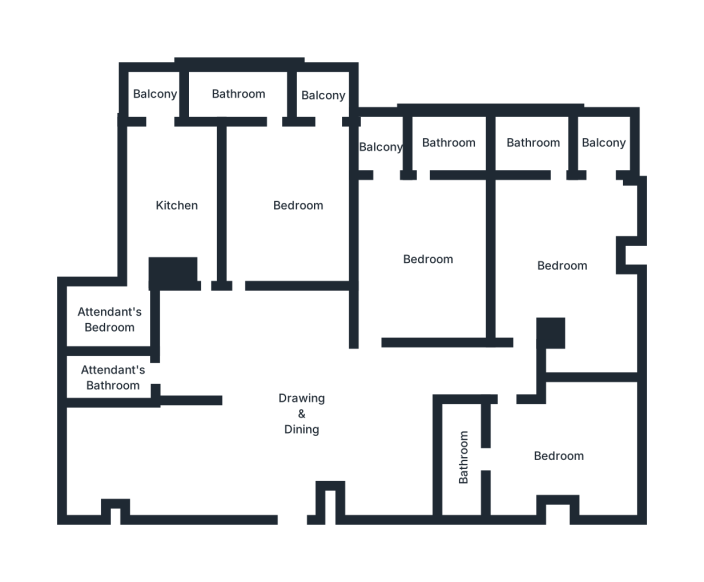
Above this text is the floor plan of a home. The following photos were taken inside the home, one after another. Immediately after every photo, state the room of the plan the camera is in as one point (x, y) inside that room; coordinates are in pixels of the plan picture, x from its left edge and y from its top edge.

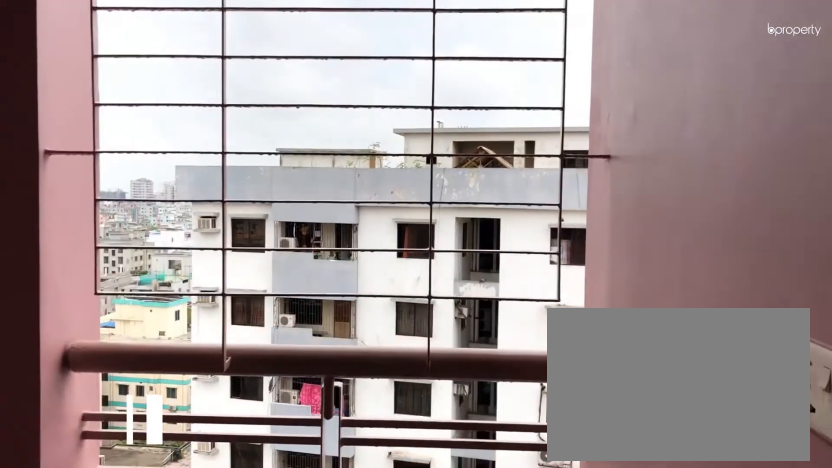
(381, 150)
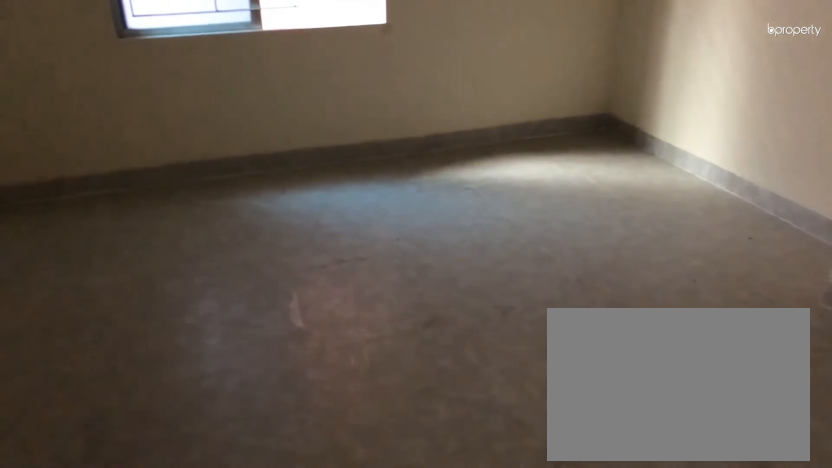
(557, 458)
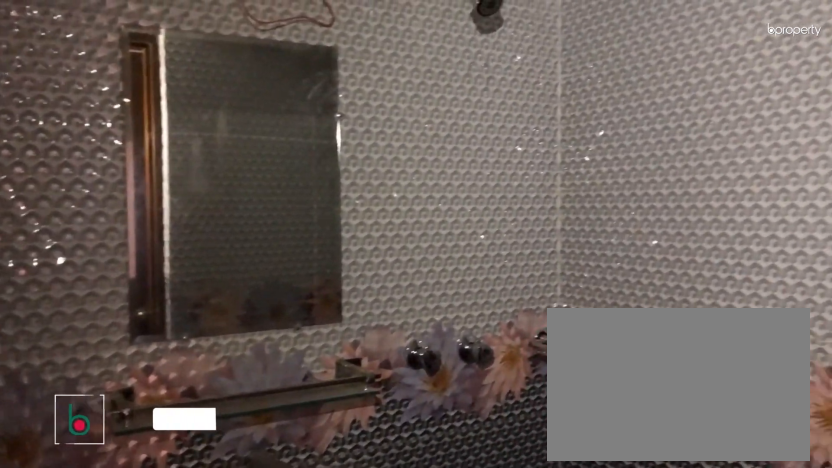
(463, 458)
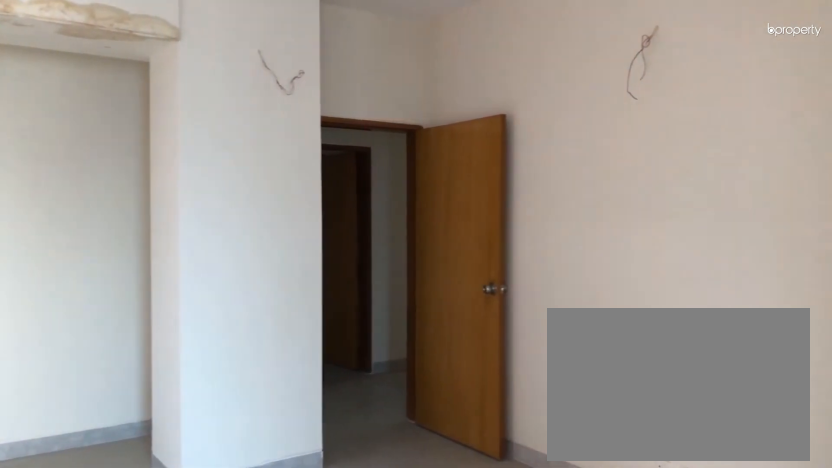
(563, 264)
